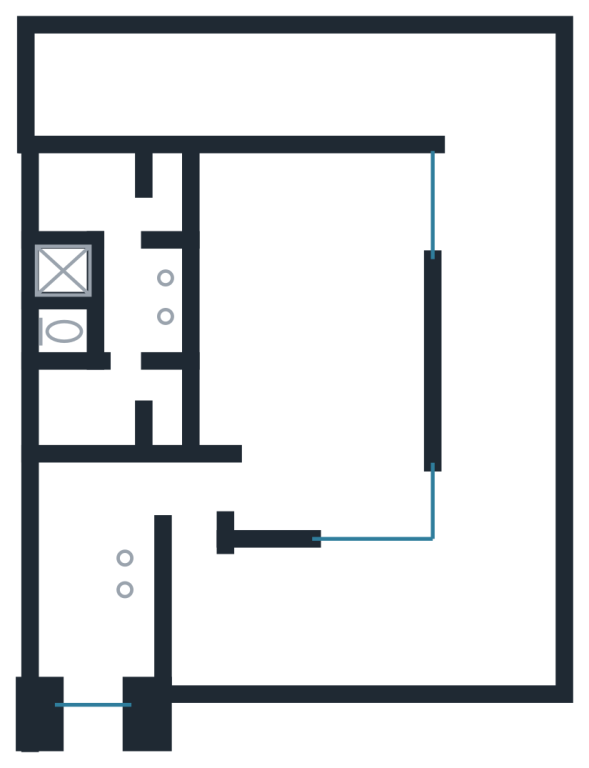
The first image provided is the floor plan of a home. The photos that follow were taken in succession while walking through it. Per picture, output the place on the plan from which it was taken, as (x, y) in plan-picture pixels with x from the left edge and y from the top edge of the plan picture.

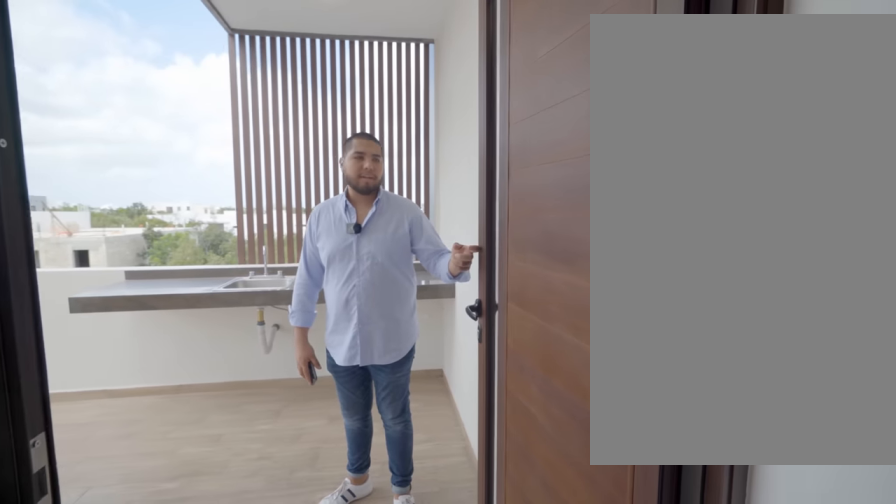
(195, 571)
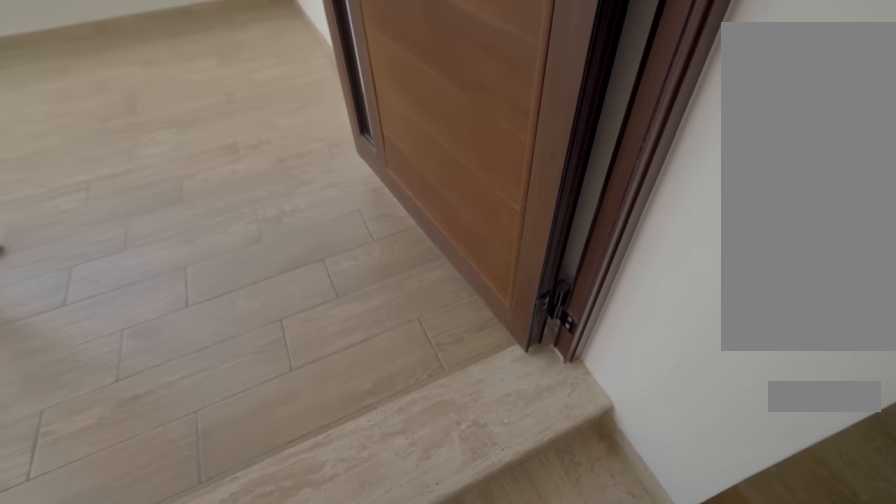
(196, 572)
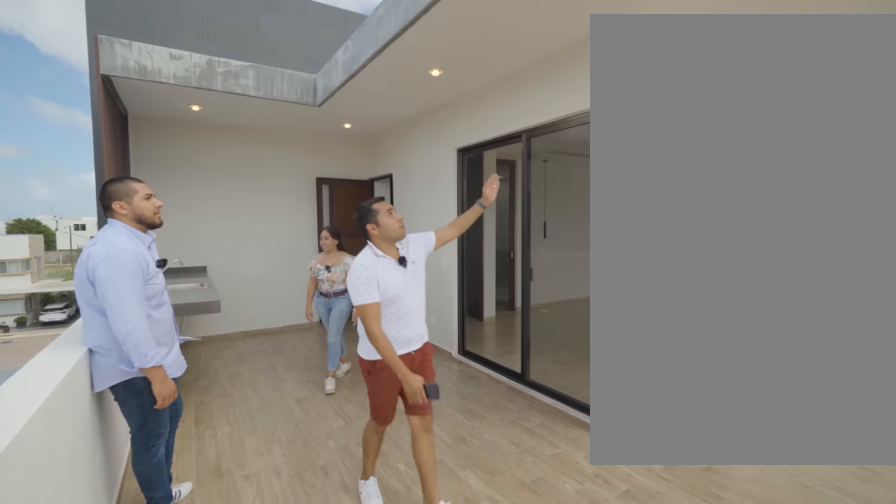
(395, 591)
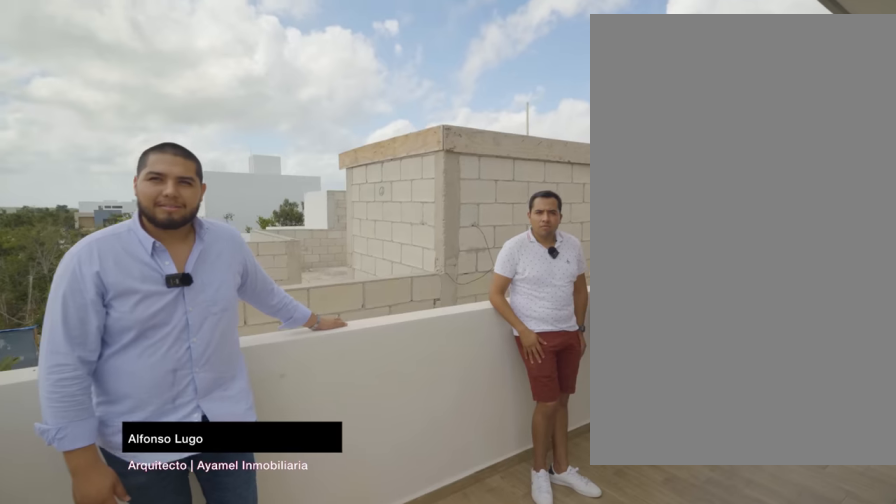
(457, 87)
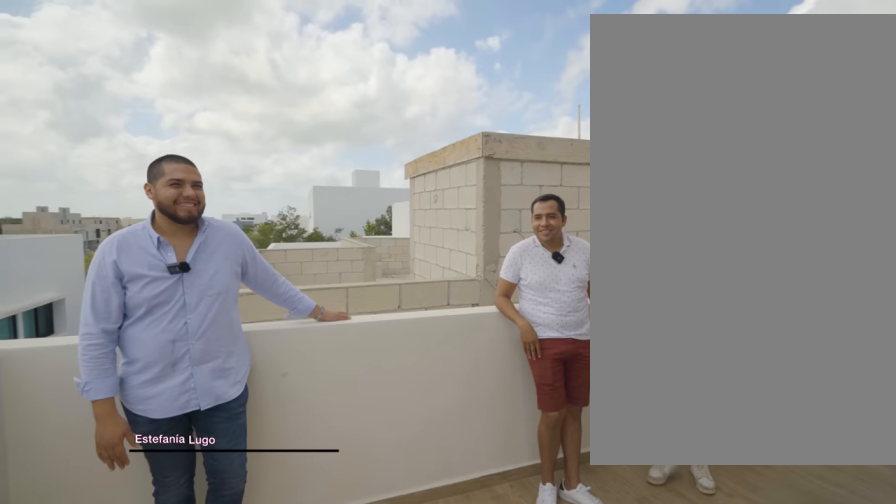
(456, 86)
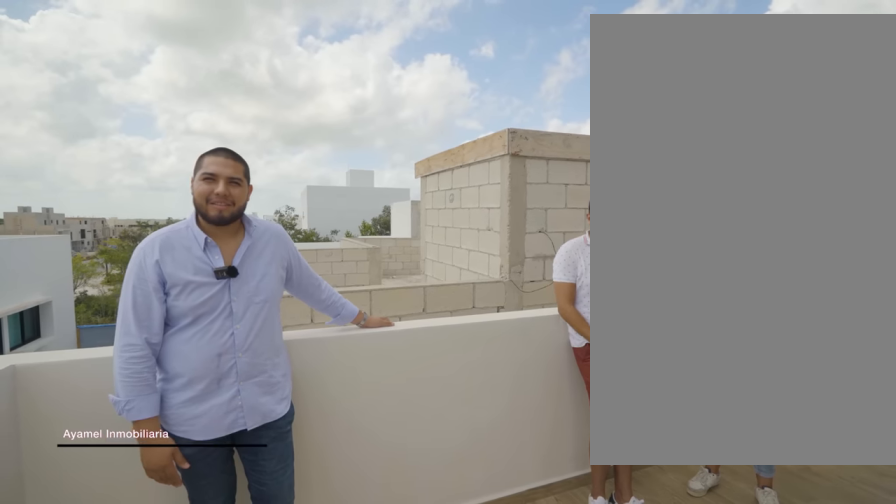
(456, 86)
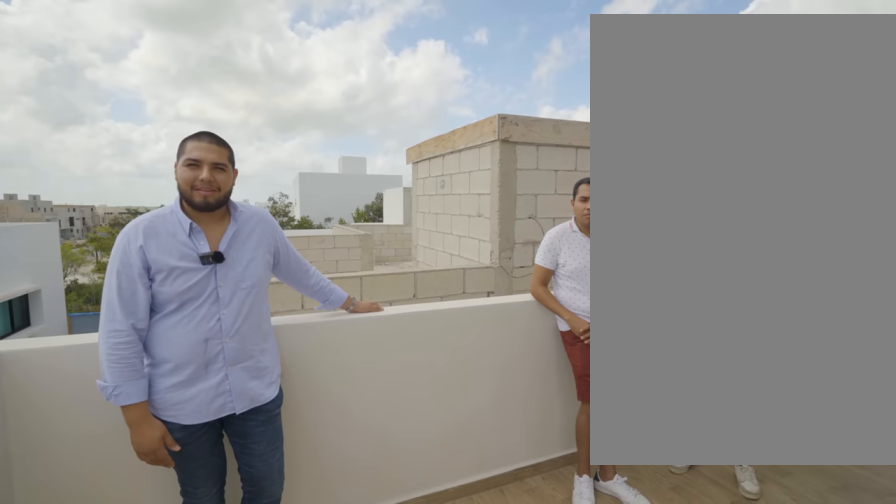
(456, 86)
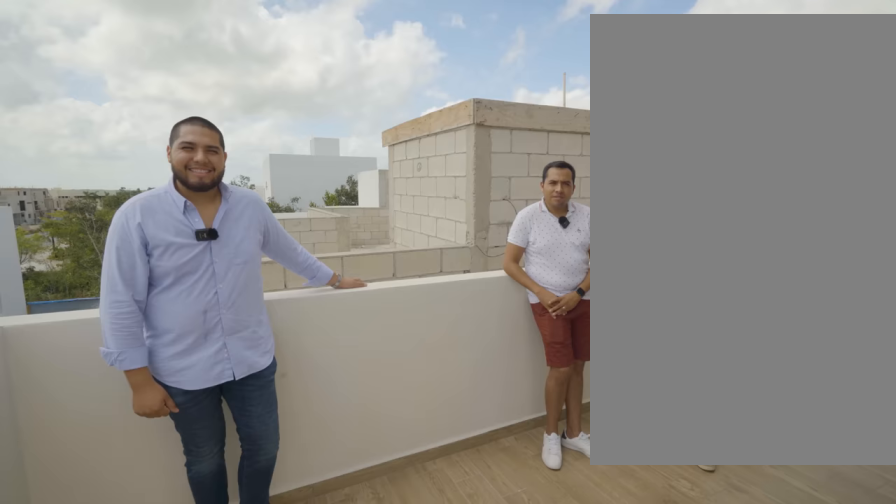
(457, 82)
